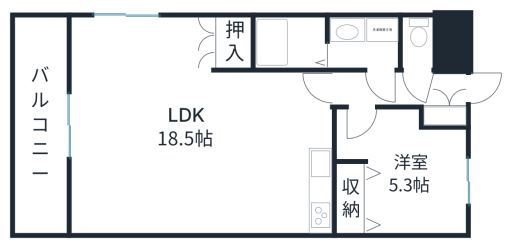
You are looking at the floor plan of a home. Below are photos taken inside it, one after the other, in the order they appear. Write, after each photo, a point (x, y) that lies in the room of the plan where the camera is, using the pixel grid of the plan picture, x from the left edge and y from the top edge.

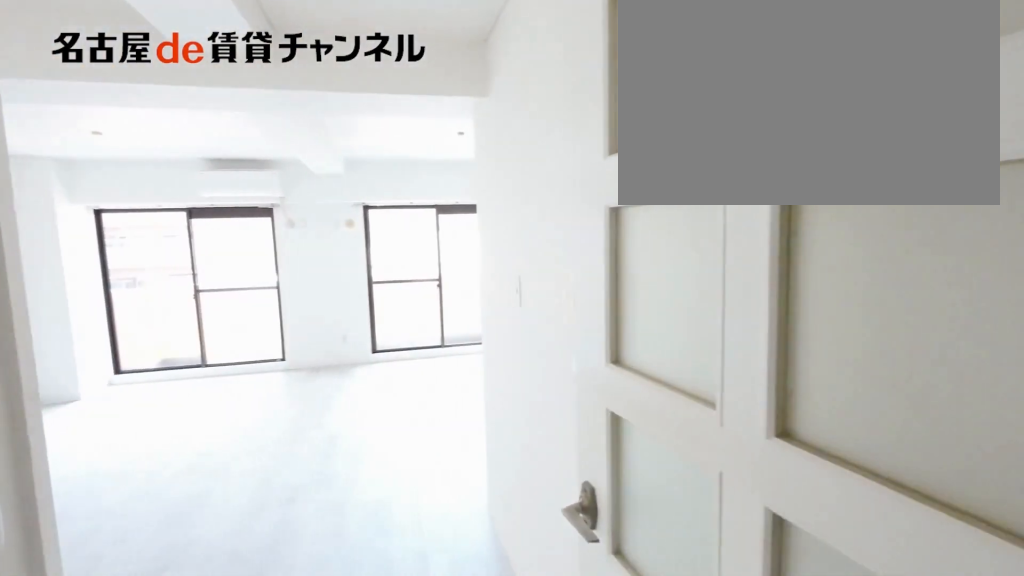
(353, 88)
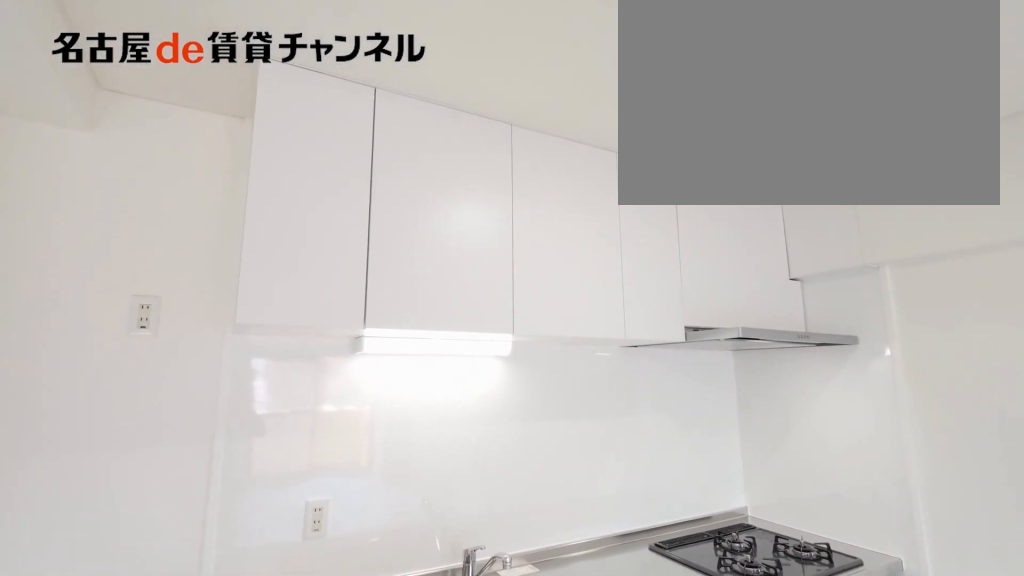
(326, 201)
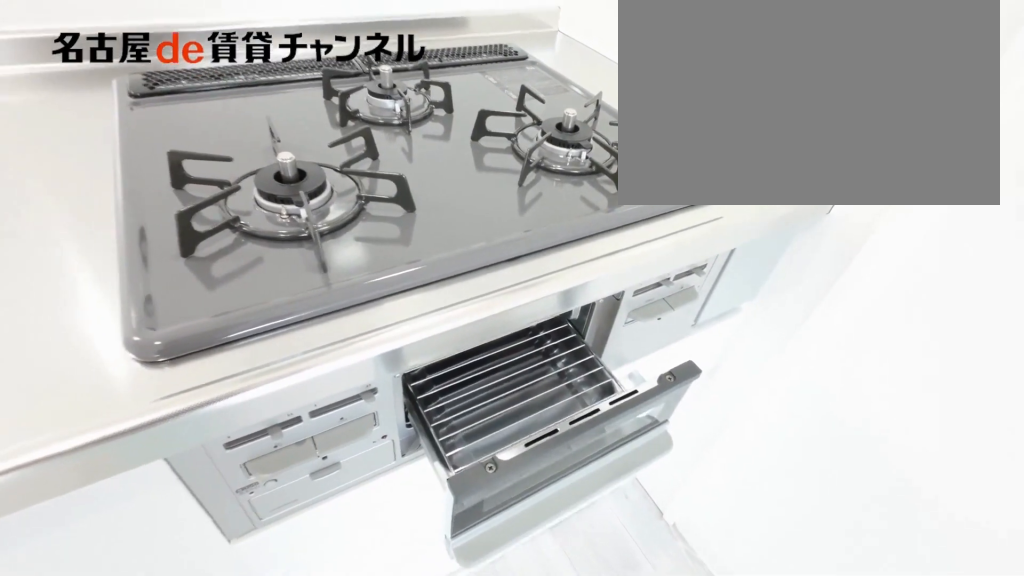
(326, 201)
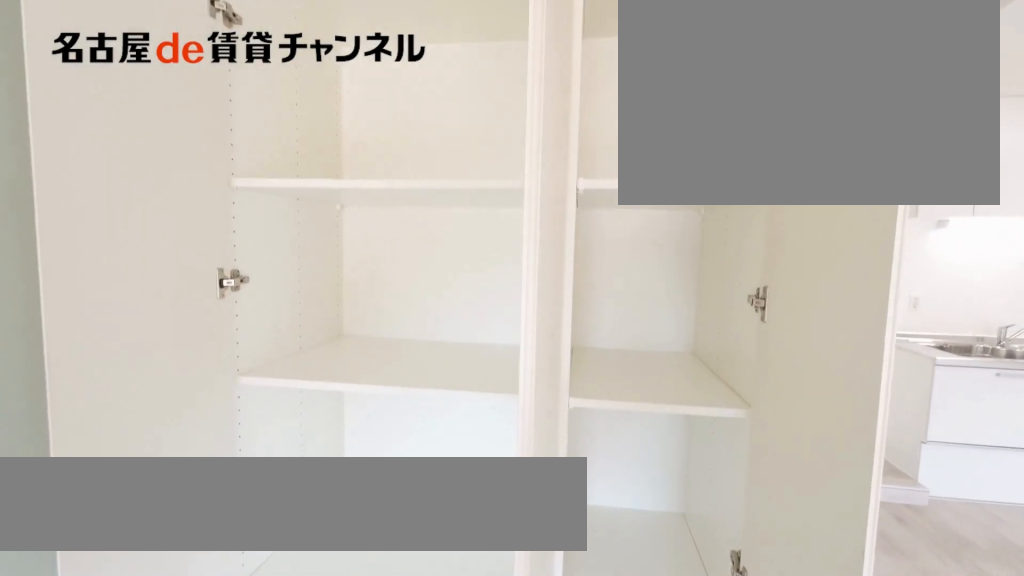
(231, 43)
